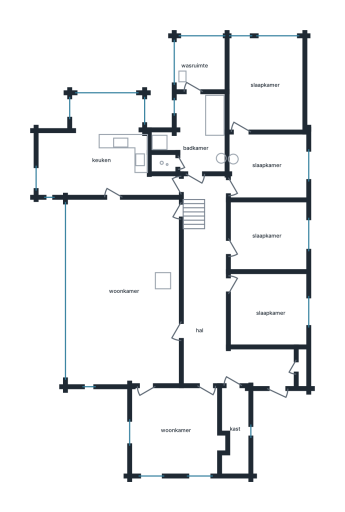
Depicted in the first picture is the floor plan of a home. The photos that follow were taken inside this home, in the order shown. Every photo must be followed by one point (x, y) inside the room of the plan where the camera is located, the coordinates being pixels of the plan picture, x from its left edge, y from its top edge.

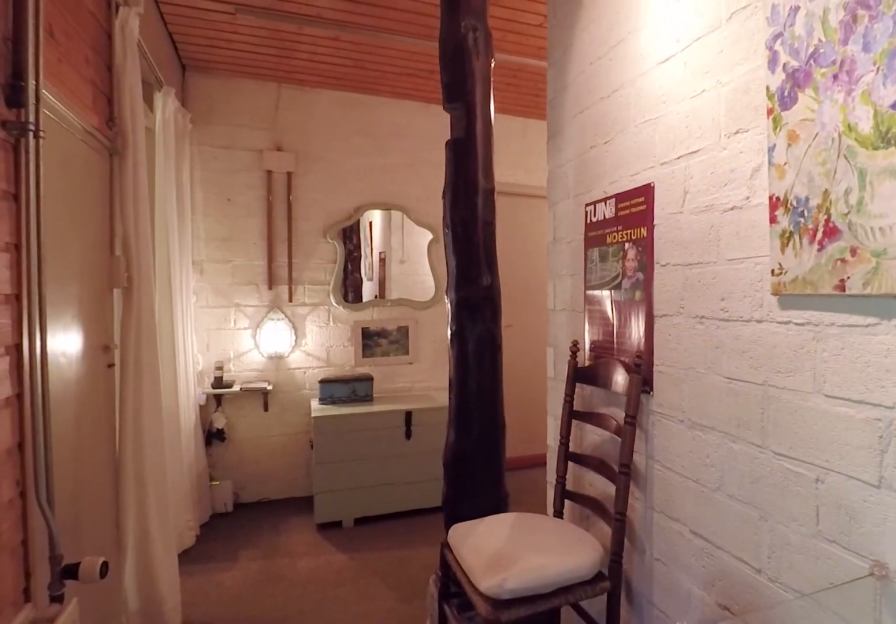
(218, 302)
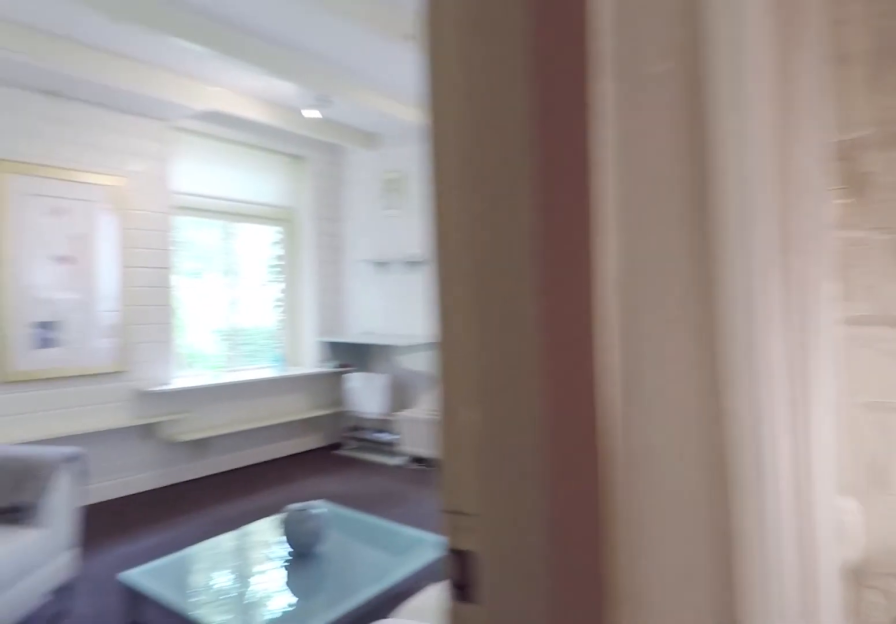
(218, 302)
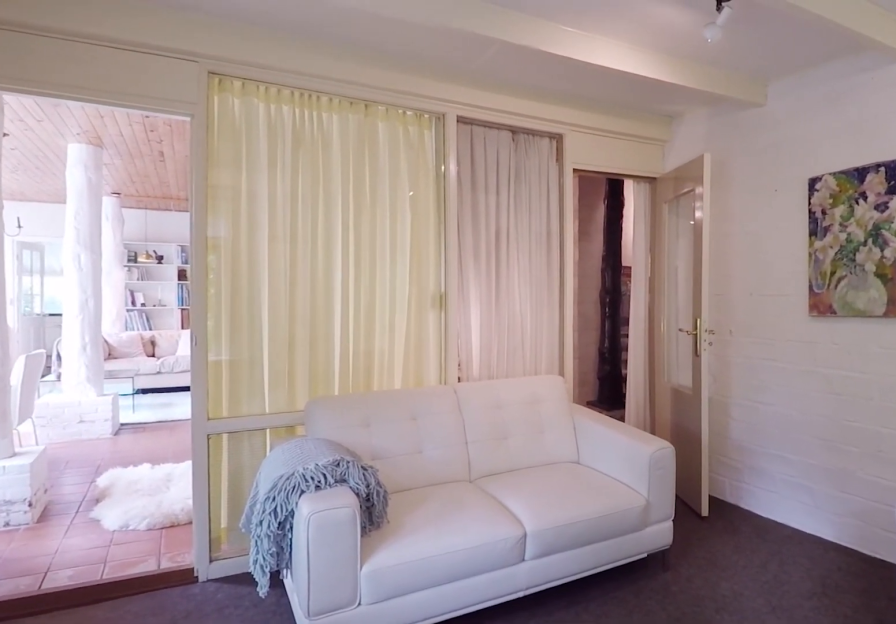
(175, 430)
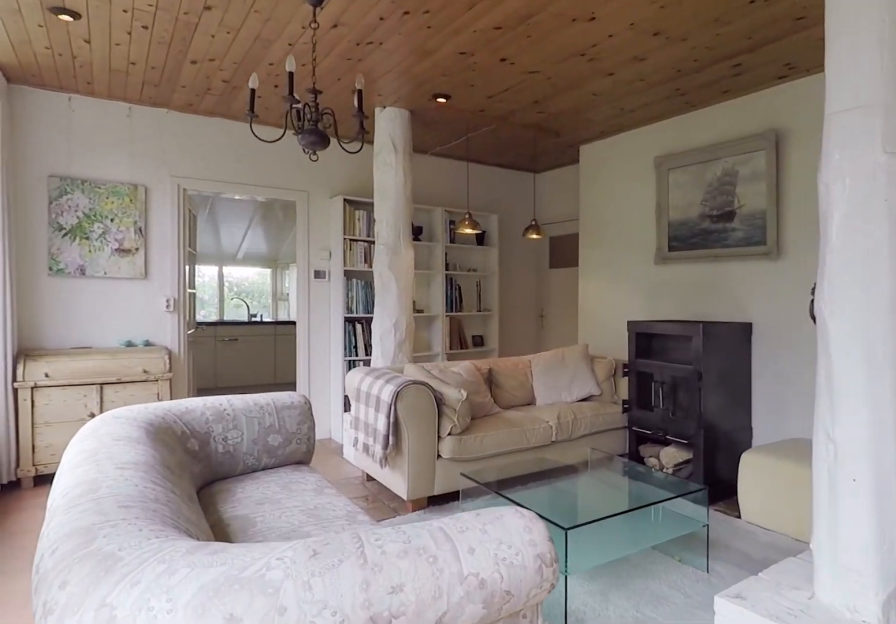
(124, 291)
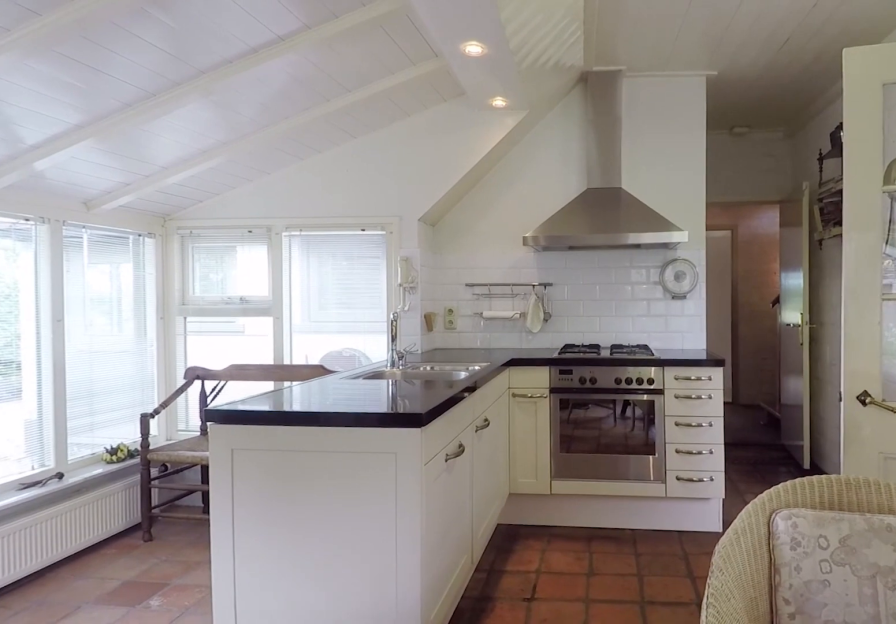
(102, 152)
